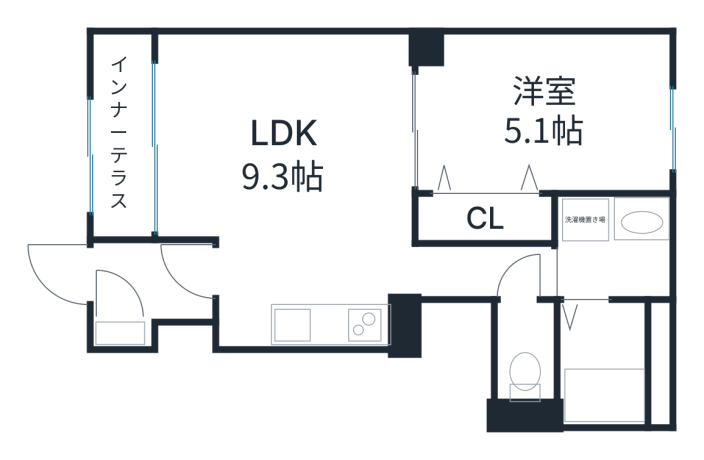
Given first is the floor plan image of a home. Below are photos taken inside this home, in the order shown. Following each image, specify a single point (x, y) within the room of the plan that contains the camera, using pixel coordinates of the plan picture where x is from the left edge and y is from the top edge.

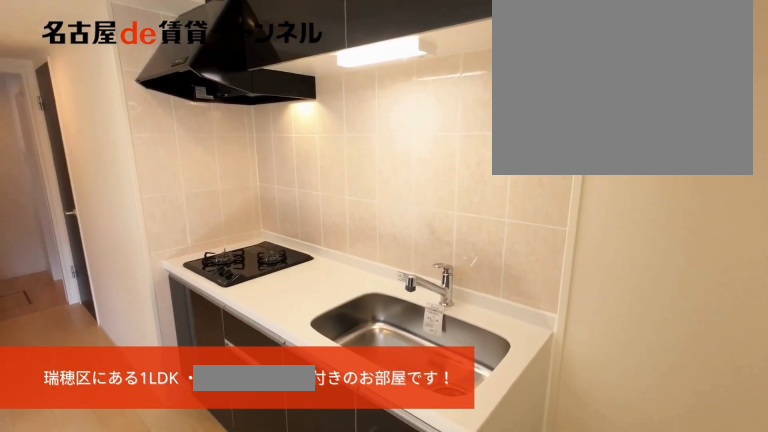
(341, 323)
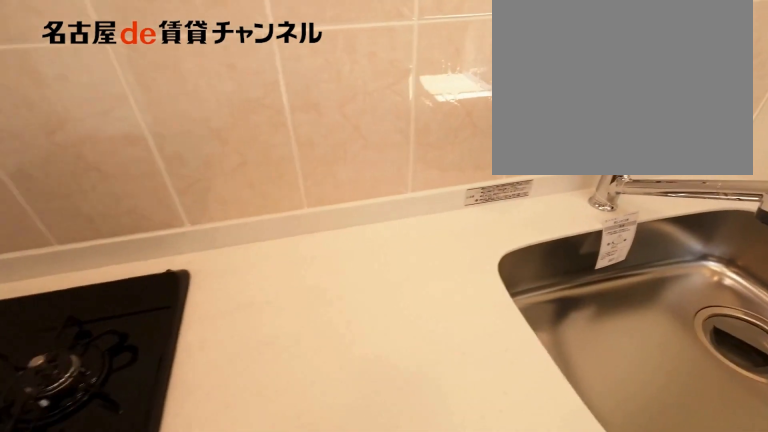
(341, 323)
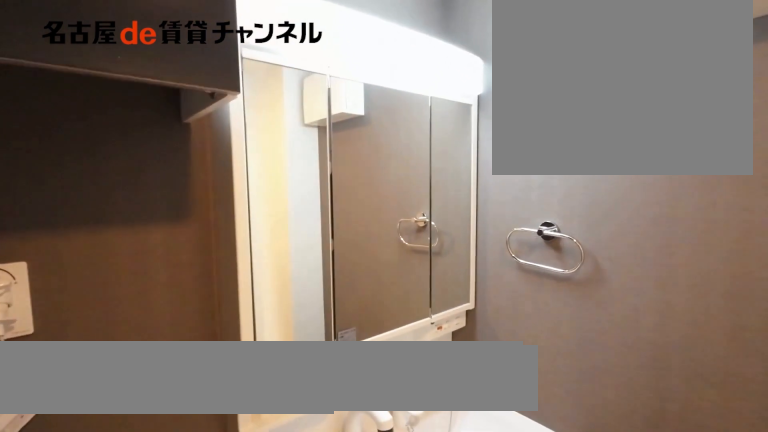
(612, 245)
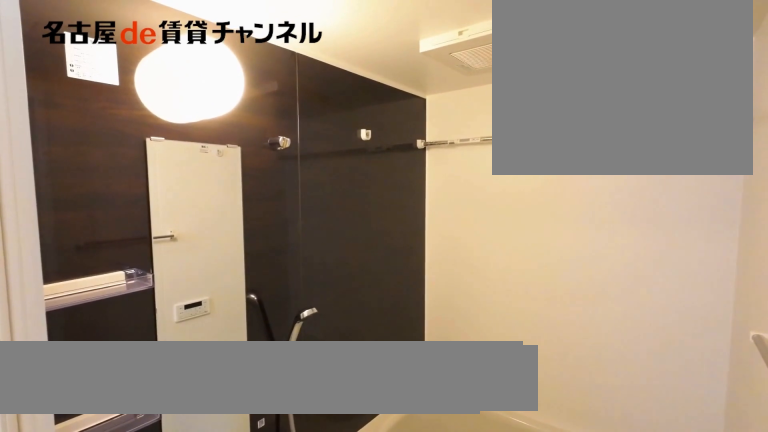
(612, 360)
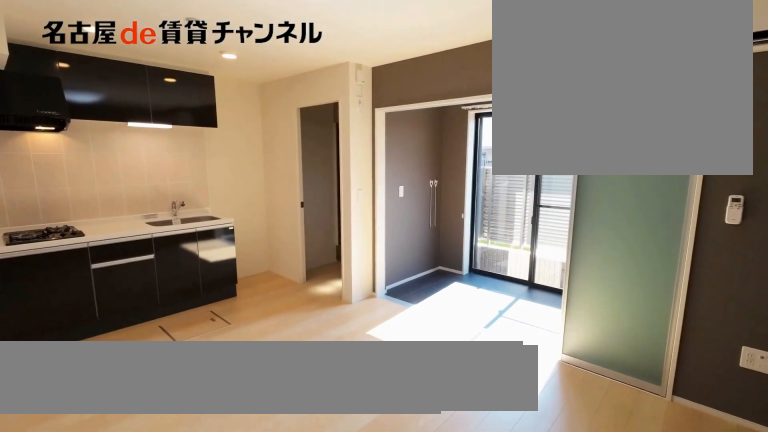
(293, 183)
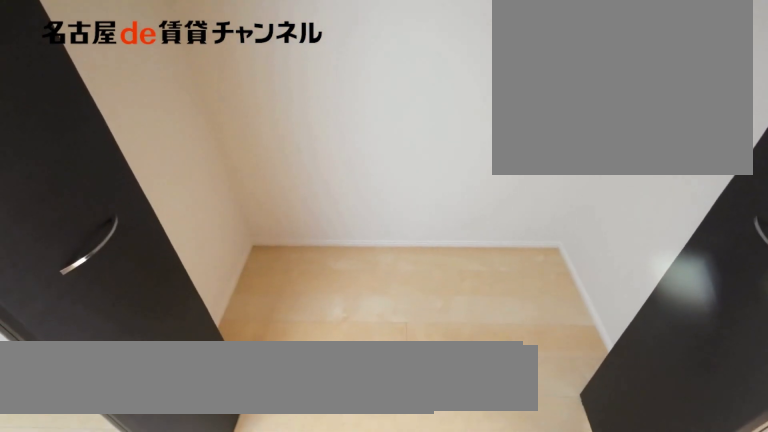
(485, 220)
